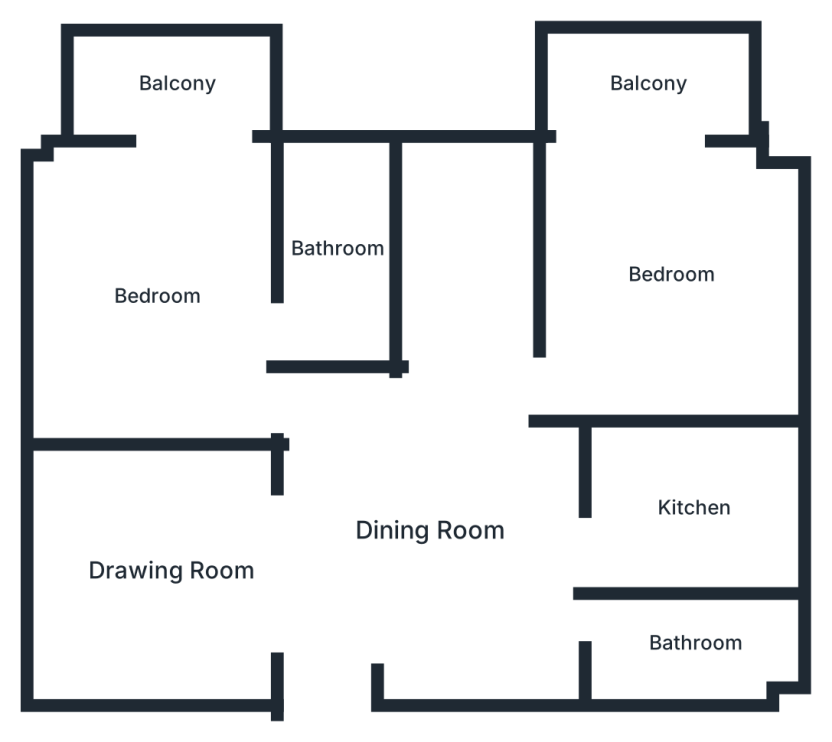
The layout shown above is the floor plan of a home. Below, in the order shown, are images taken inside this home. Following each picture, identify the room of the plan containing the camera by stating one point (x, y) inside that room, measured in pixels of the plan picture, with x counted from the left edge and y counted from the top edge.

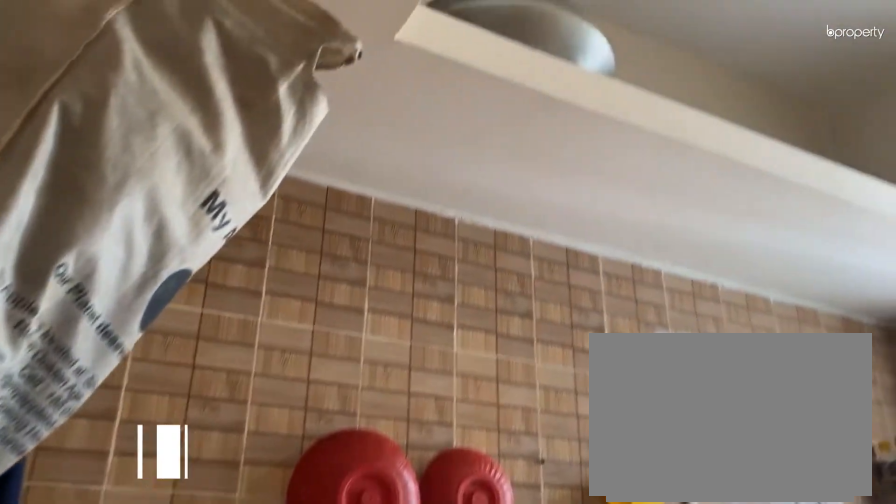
(695, 508)
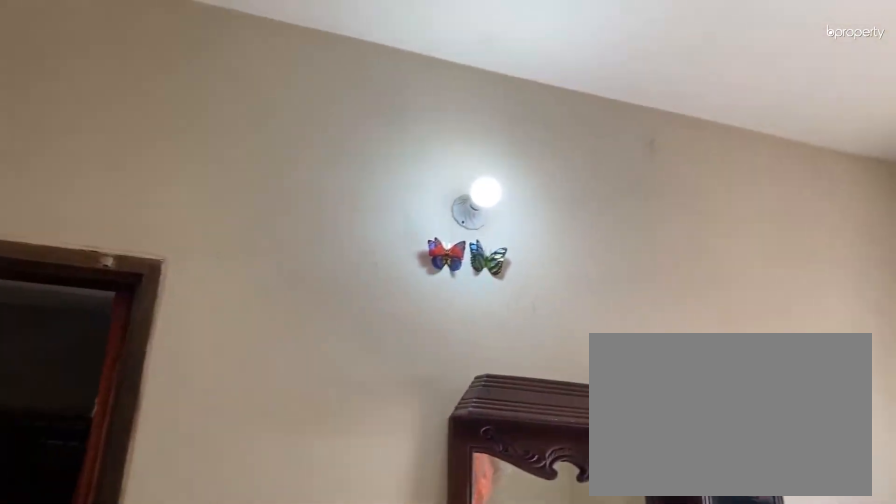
(669, 275)
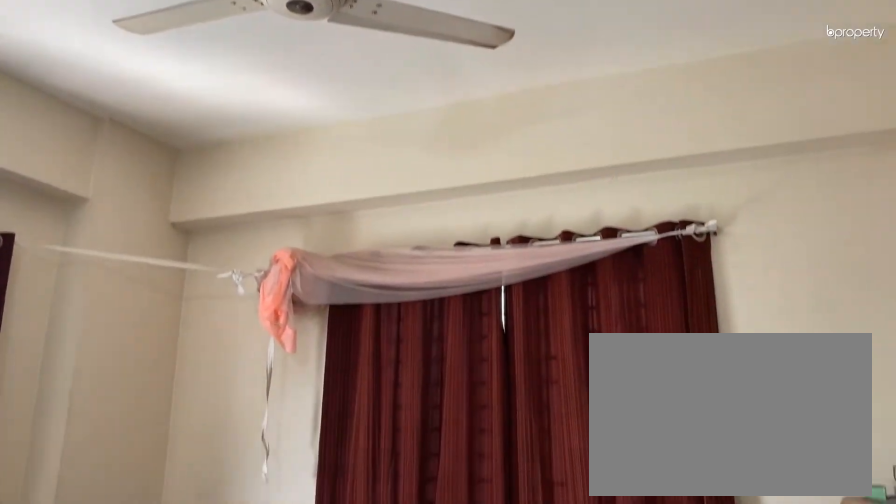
(670, 275)
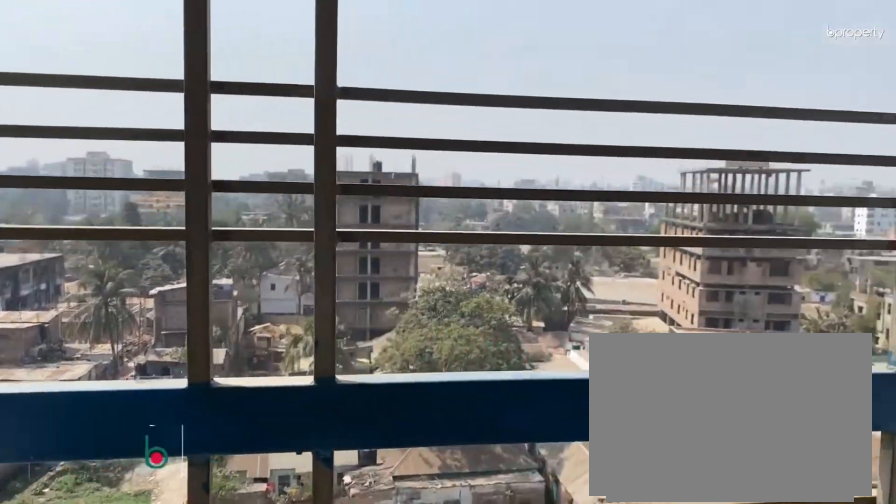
(652, 85)
